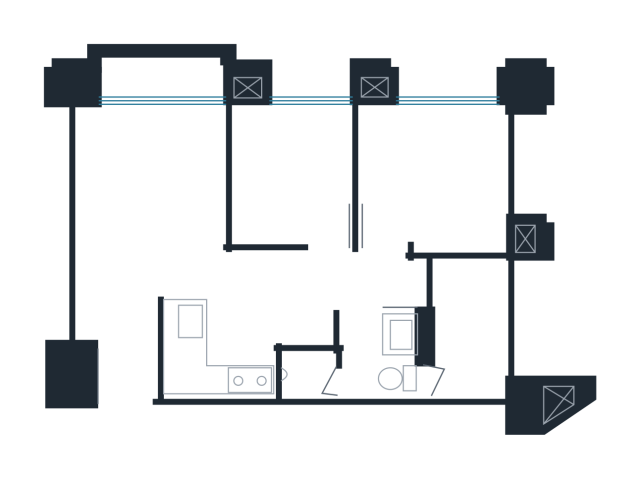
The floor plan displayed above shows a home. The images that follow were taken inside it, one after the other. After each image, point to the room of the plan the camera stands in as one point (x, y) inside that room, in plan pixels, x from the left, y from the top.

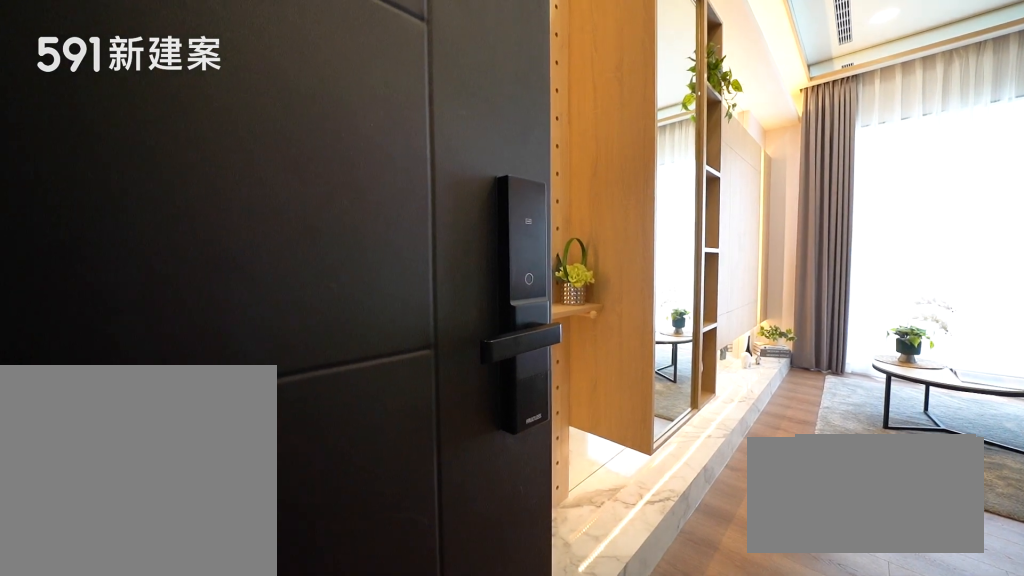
(129, 369)
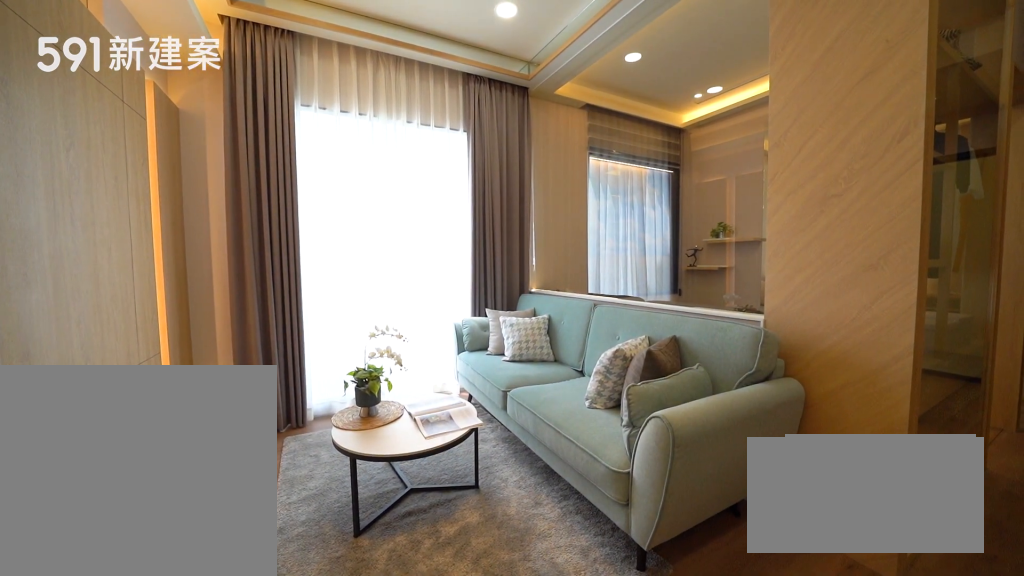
(152, 185)
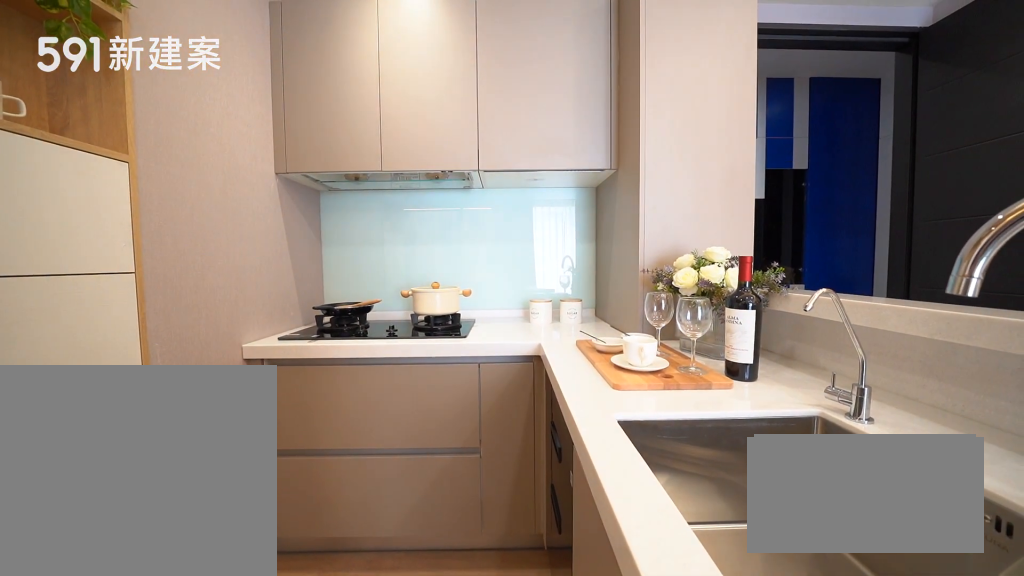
(220, 350)
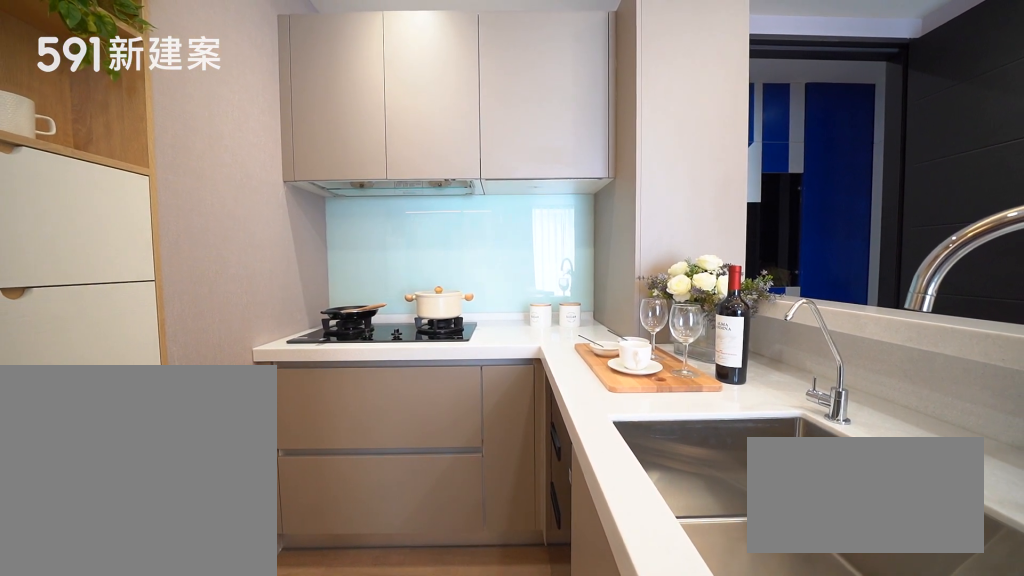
(220, 350)
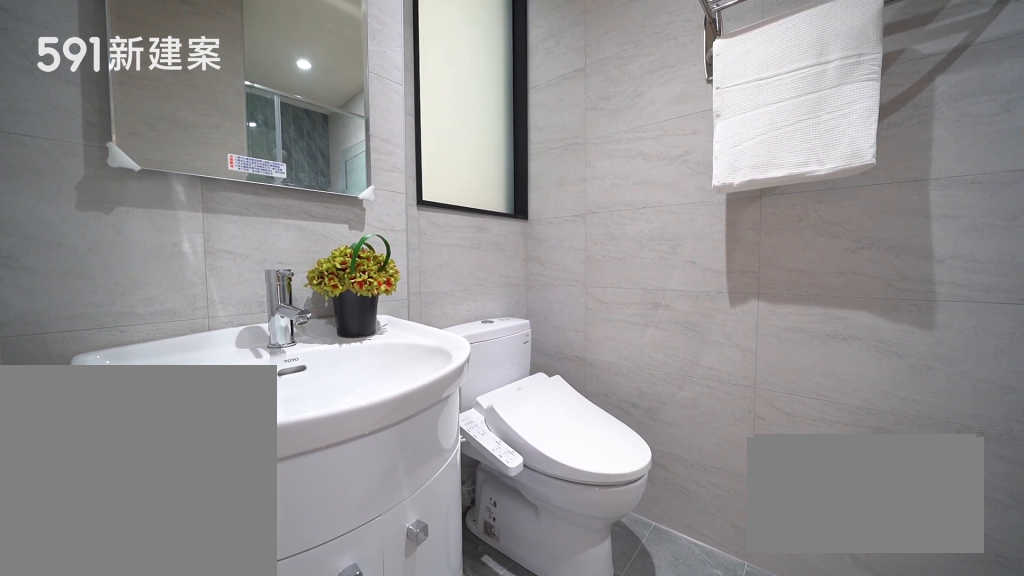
(360, 363)
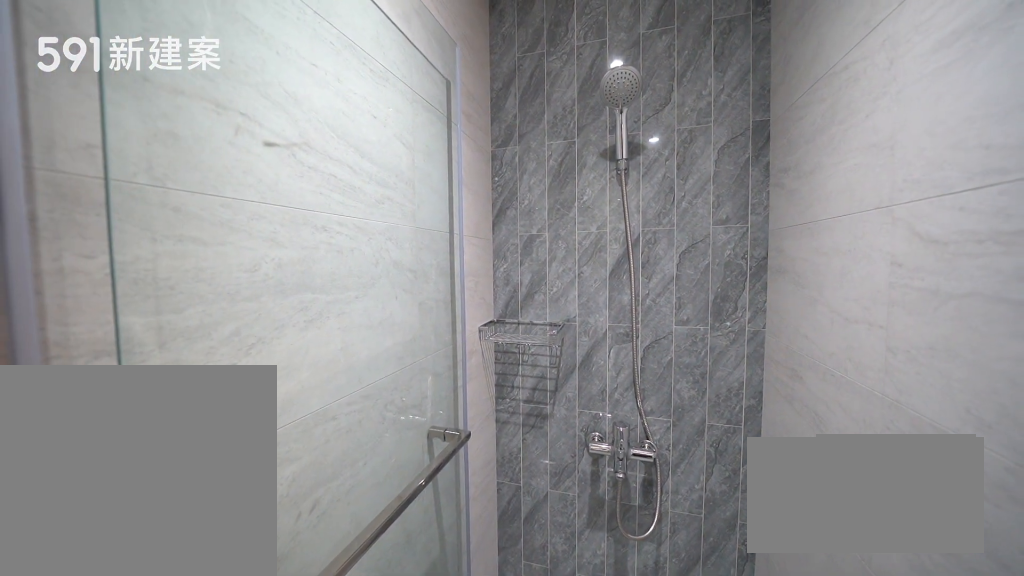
(360, 363)
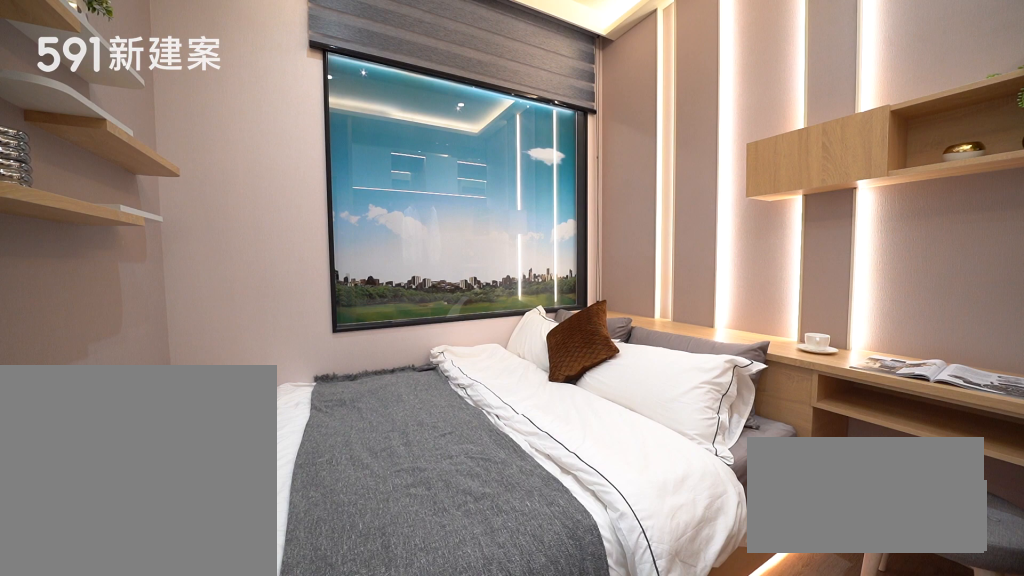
(435, 176)
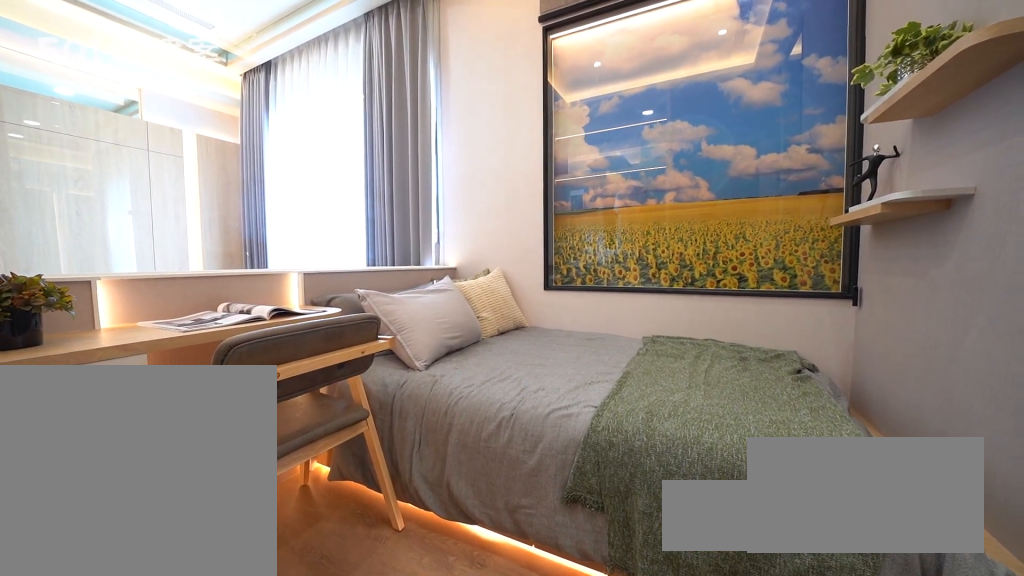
(291, 171)
